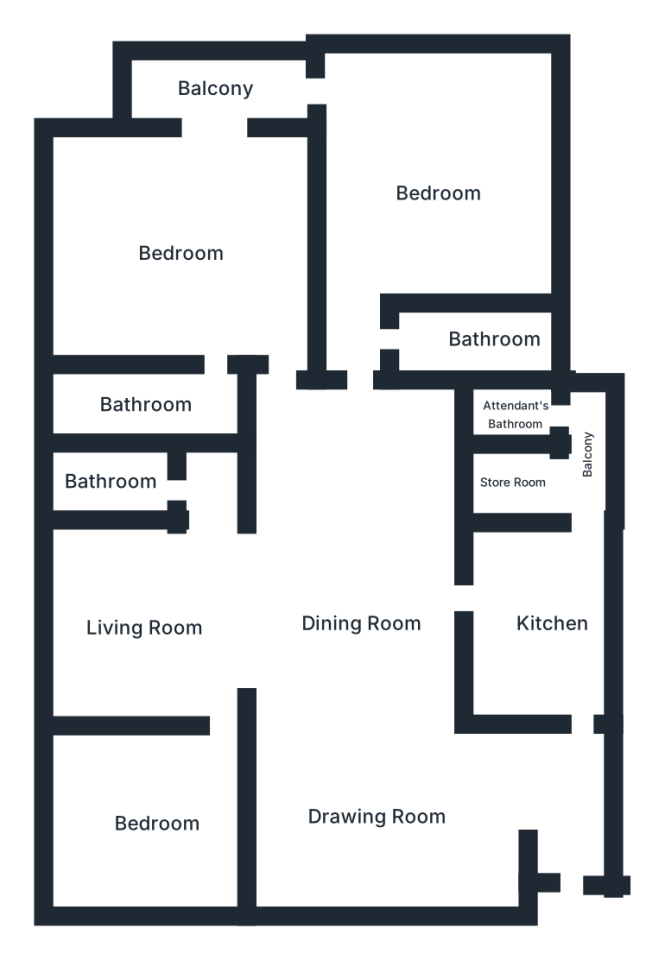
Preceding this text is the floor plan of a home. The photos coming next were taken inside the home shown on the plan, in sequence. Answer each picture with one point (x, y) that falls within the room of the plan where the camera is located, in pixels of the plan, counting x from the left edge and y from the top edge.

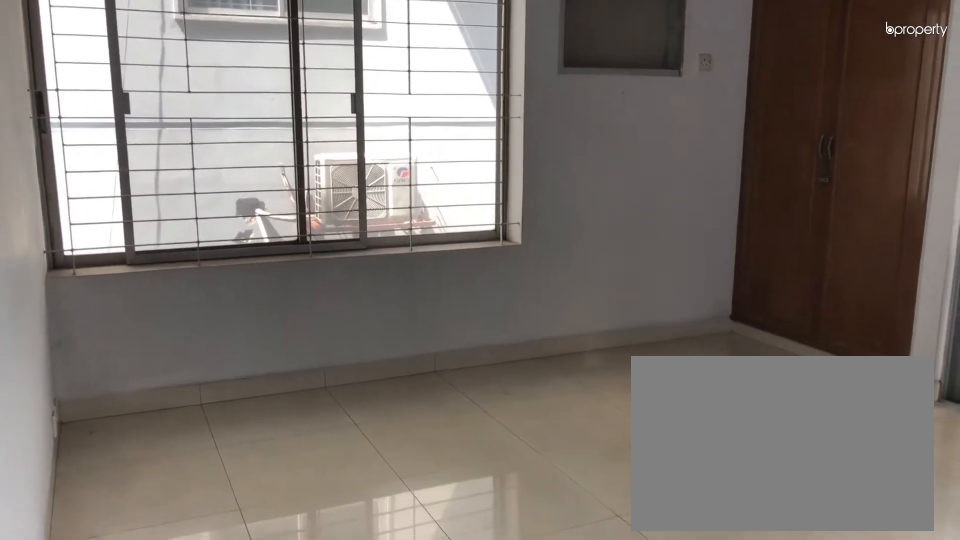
(186, 249)
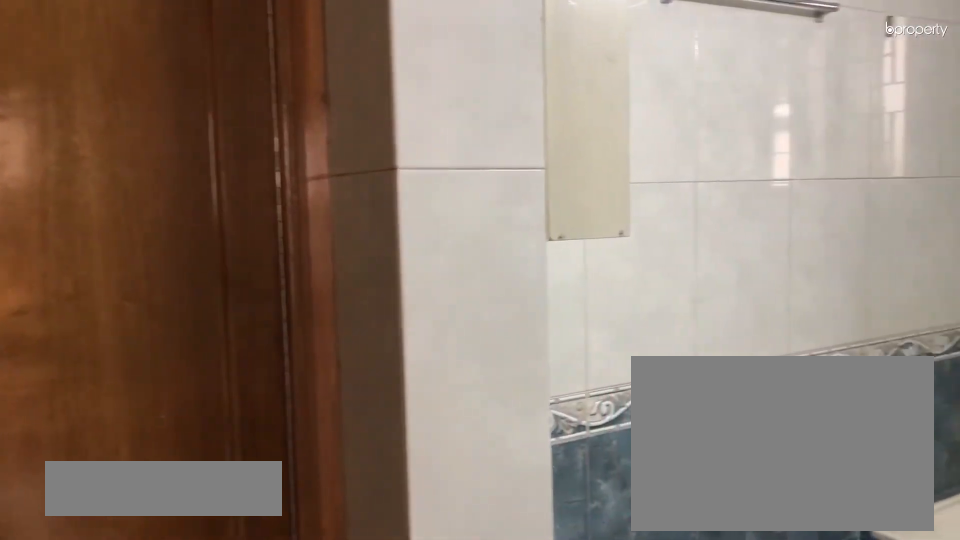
(145, 400)
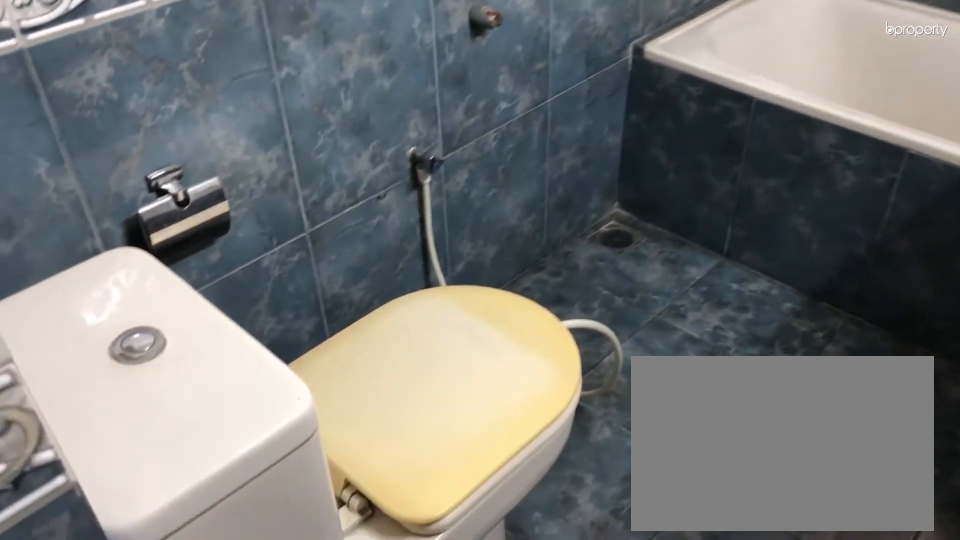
(145, 400)
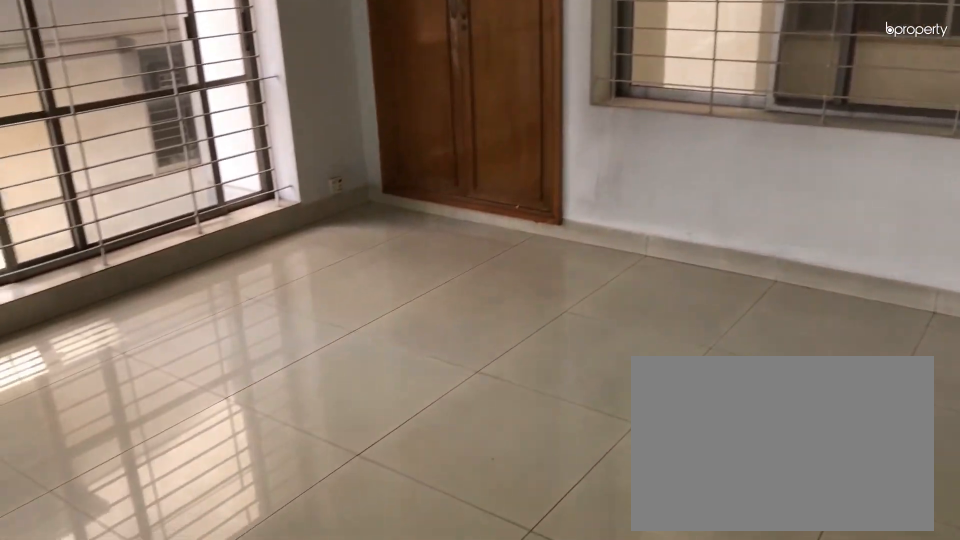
(453, 188)
